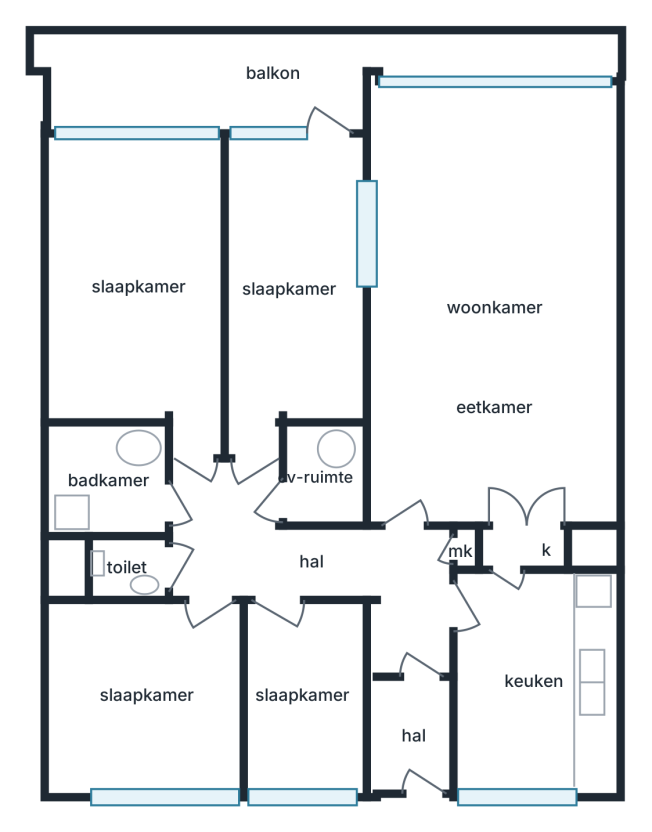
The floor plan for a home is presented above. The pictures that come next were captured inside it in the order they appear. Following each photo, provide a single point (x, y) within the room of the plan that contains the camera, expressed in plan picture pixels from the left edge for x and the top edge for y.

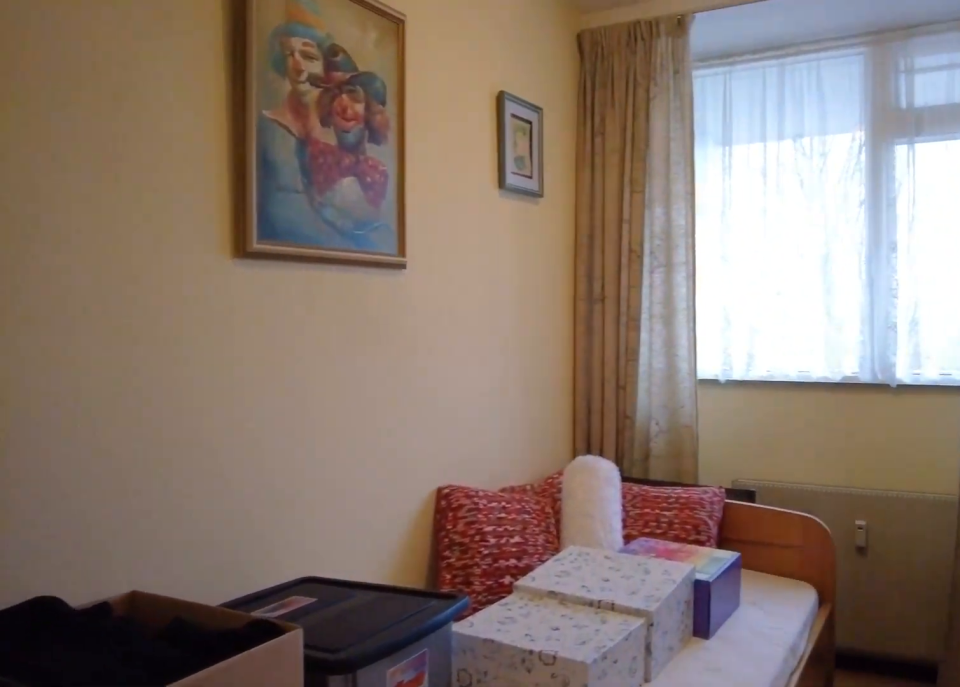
(302, 695)
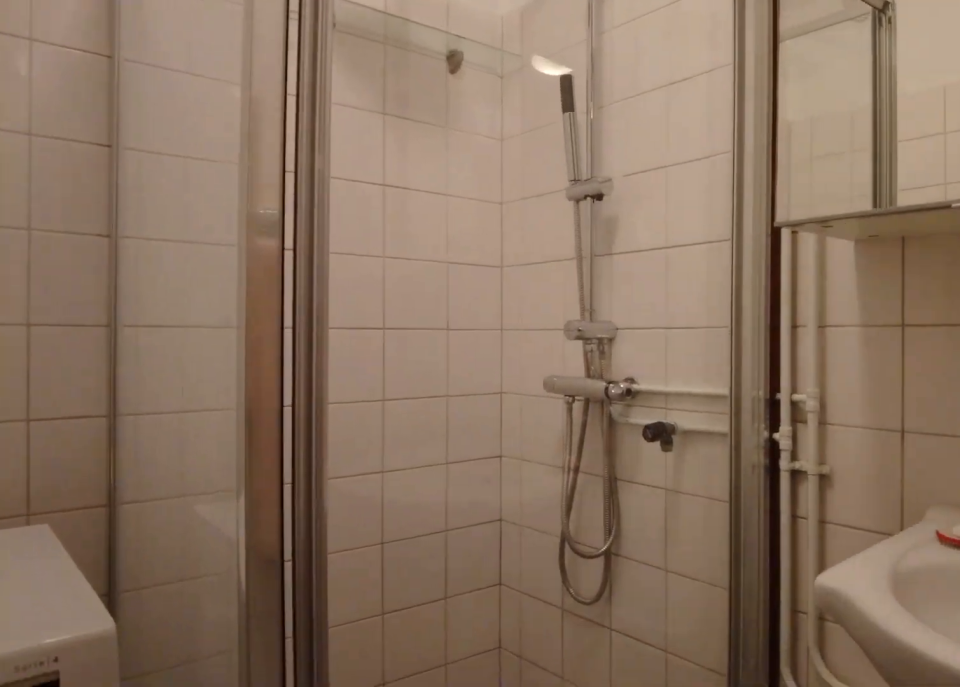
(109, 480)
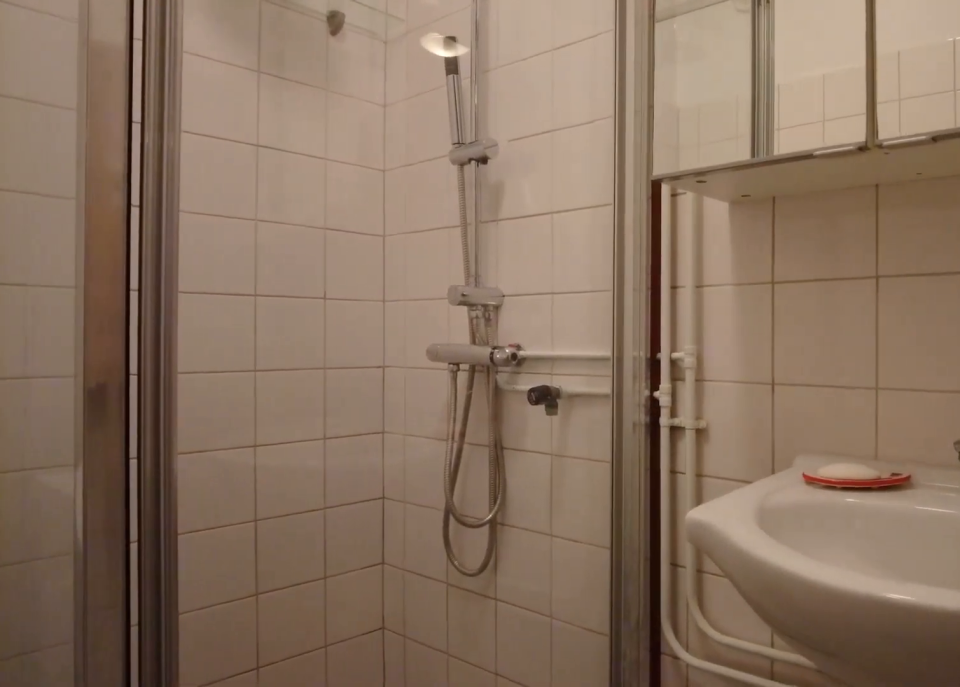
(109, 480)
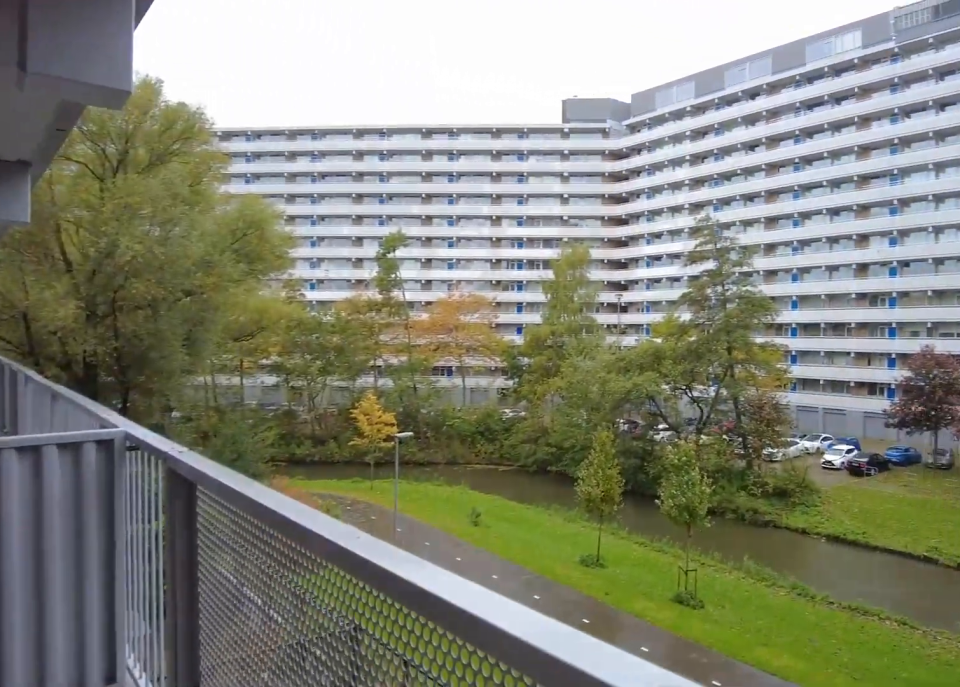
(274, 74)
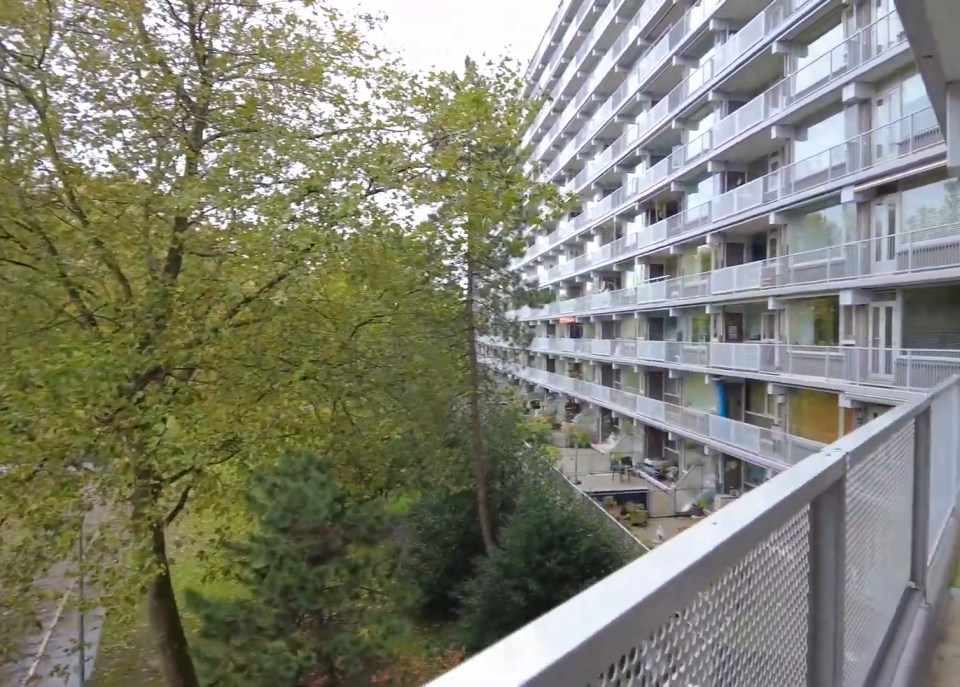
(274, 74)
